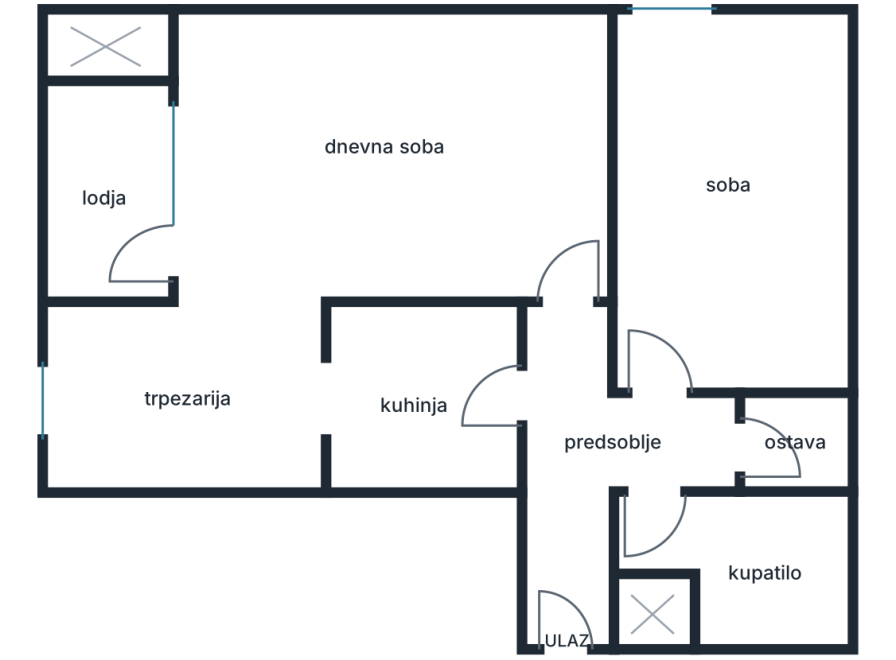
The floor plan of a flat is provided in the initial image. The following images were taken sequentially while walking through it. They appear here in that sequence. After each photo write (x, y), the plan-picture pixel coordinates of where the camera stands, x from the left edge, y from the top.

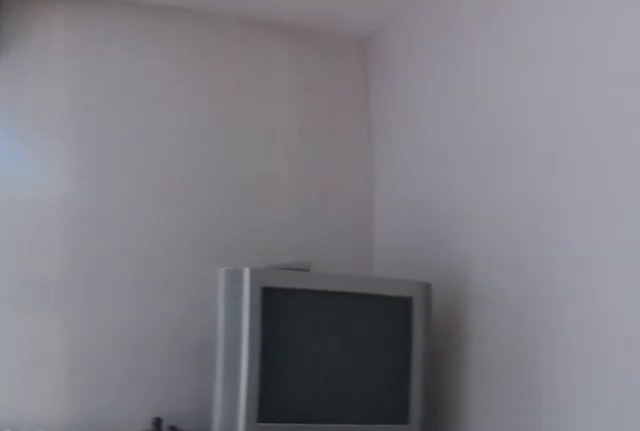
(676, 224)
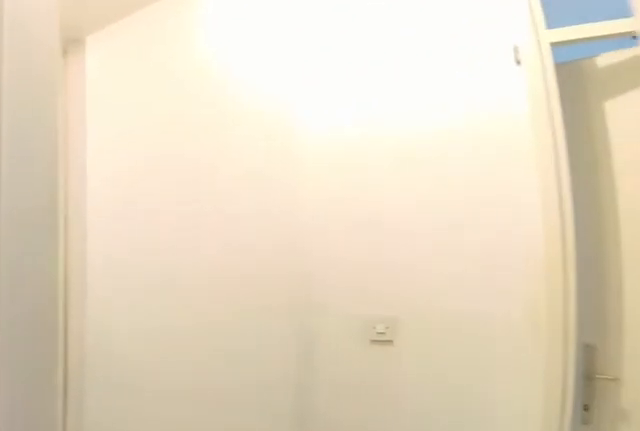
(678, 377)
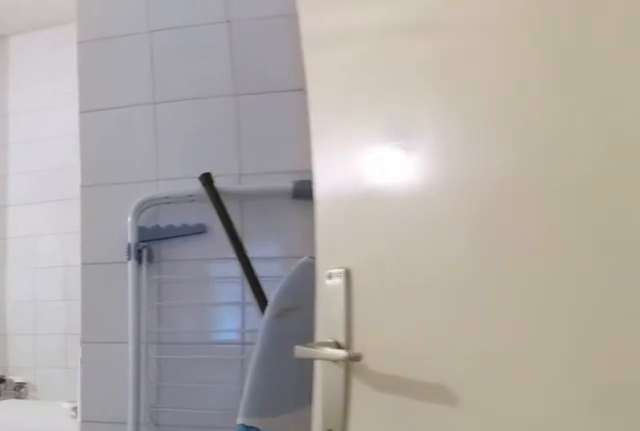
(671, 451)
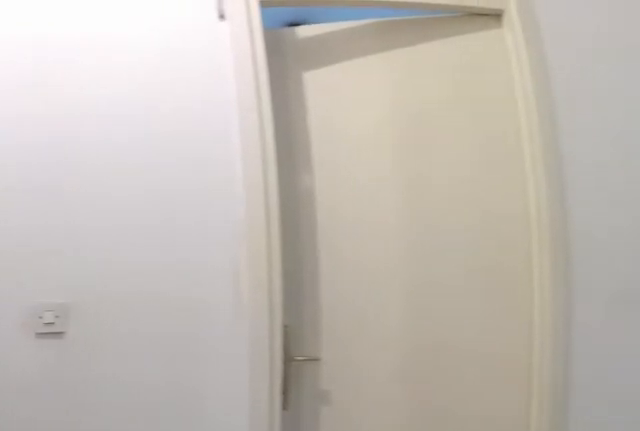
(698, 446)
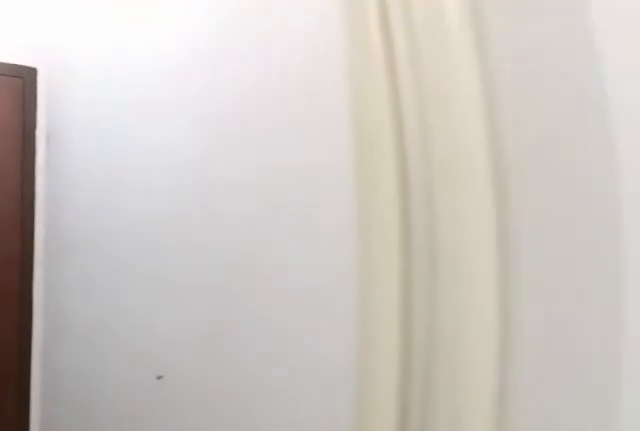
(559, 491)
